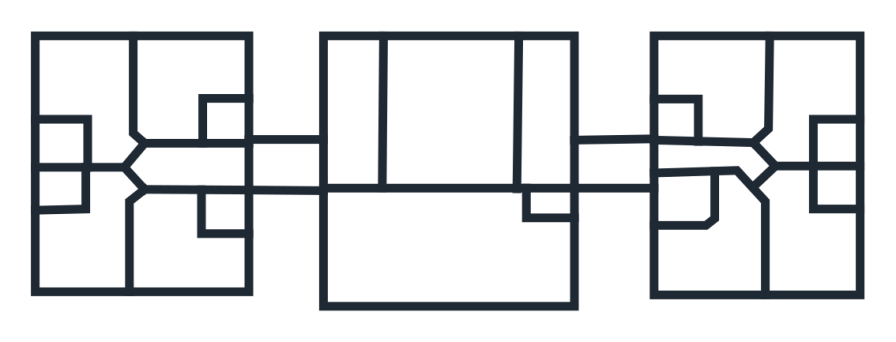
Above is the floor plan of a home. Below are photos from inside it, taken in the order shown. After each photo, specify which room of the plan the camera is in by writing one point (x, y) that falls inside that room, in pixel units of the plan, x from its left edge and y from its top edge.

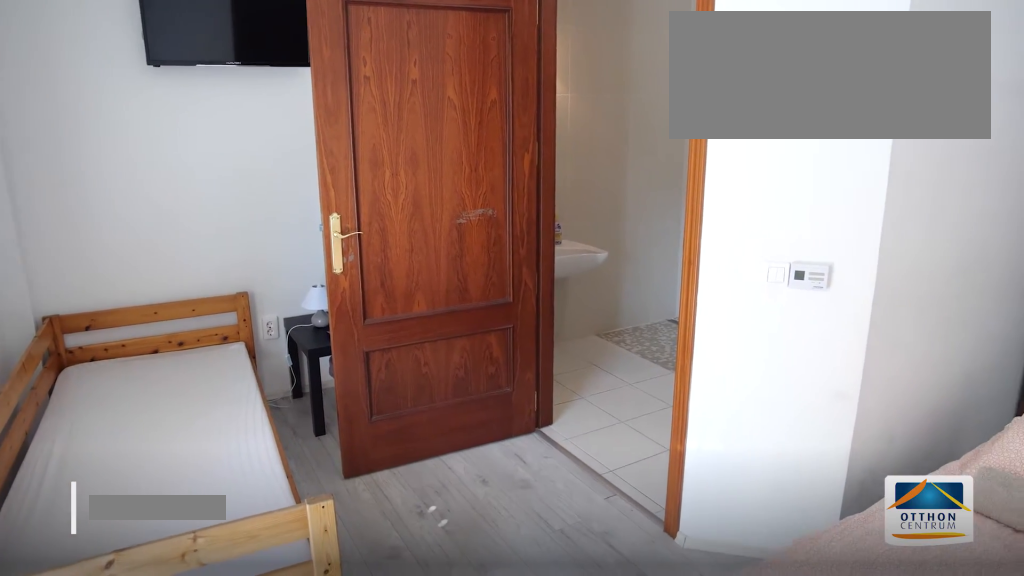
(711, 257)
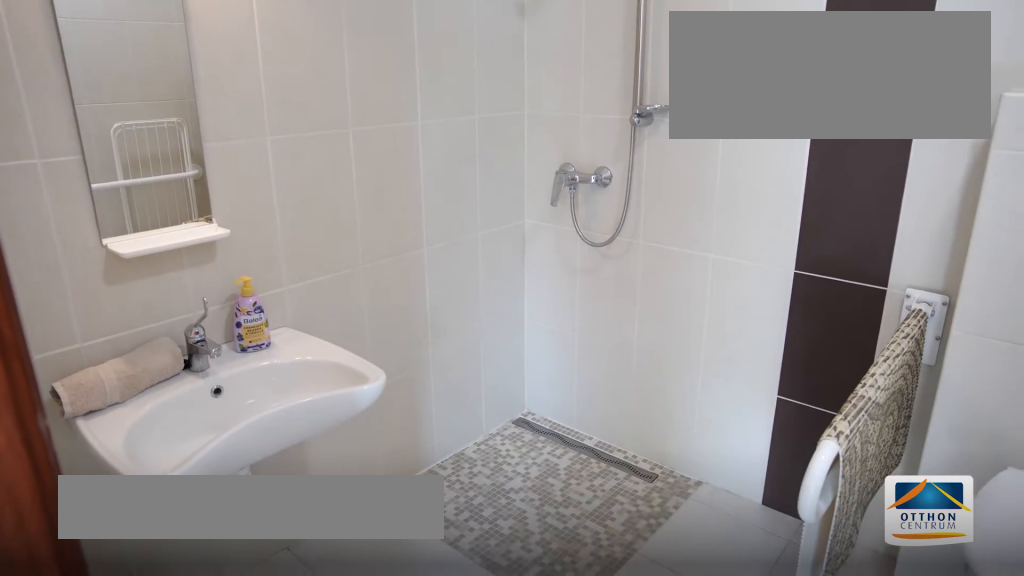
(684, 197)
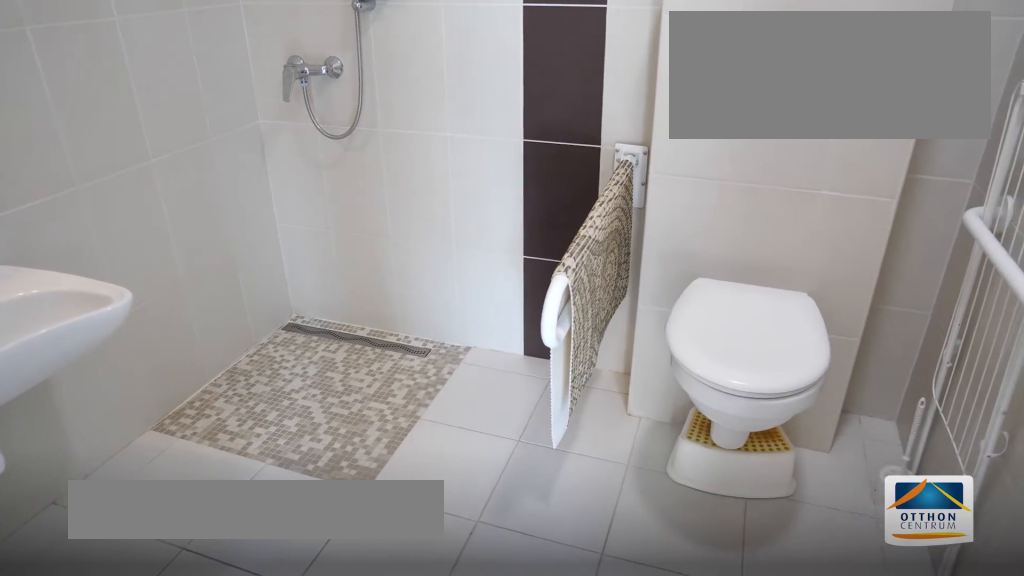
(684, 197)
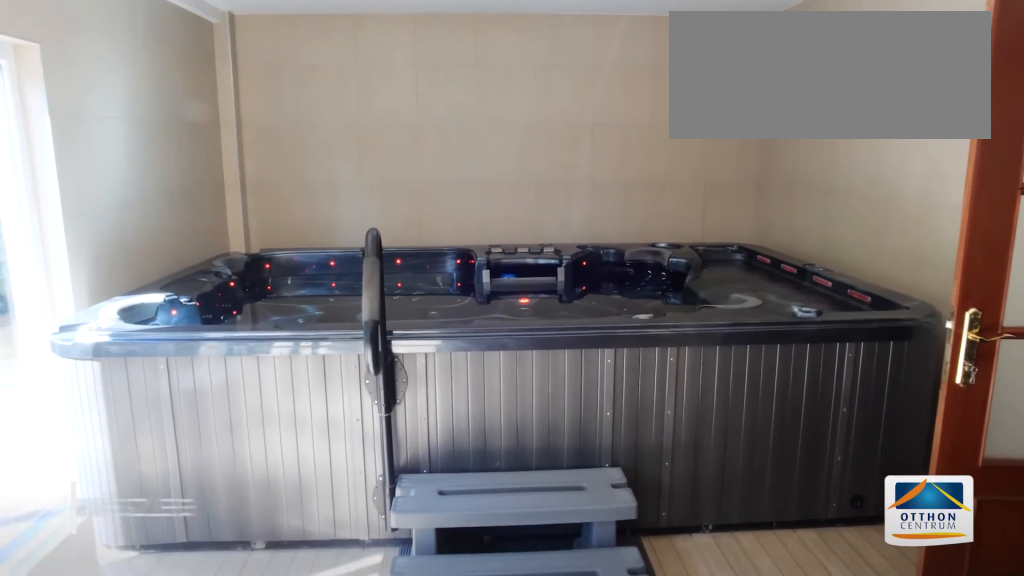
(443, 248)
